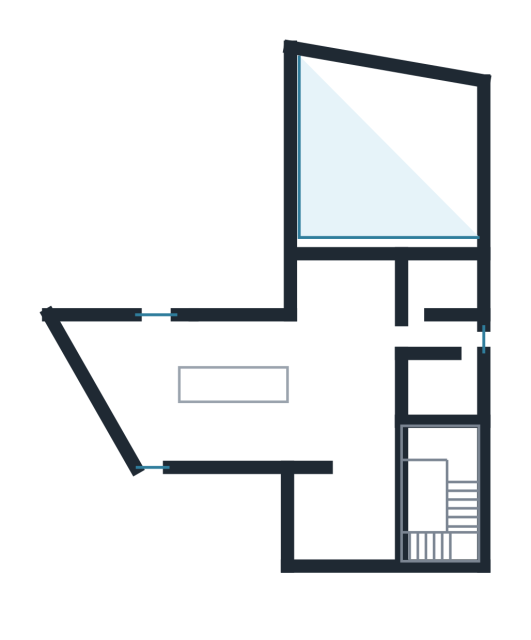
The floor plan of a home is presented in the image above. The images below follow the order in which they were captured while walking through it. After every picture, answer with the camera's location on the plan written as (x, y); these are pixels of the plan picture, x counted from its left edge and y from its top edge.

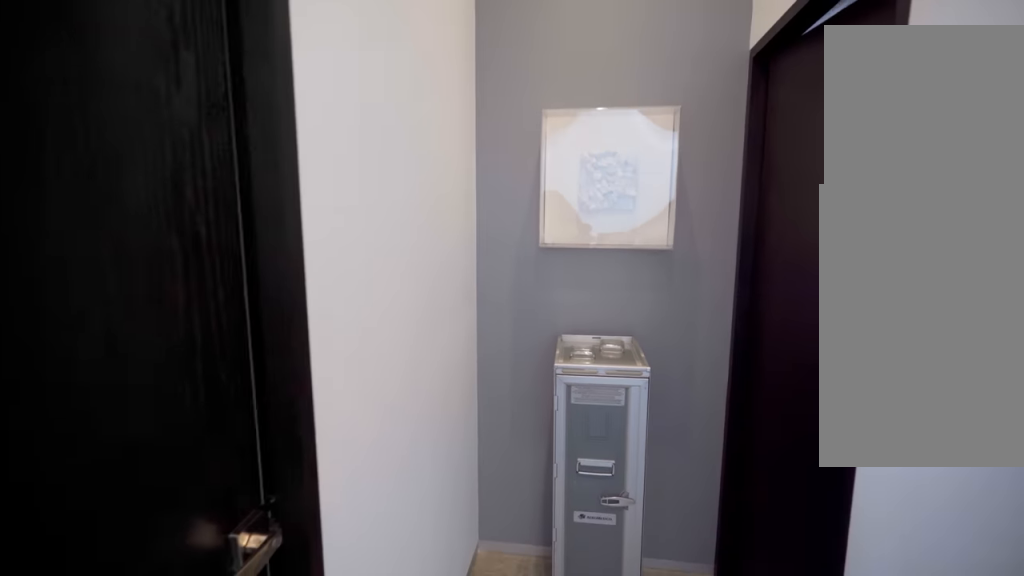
(464, 346)
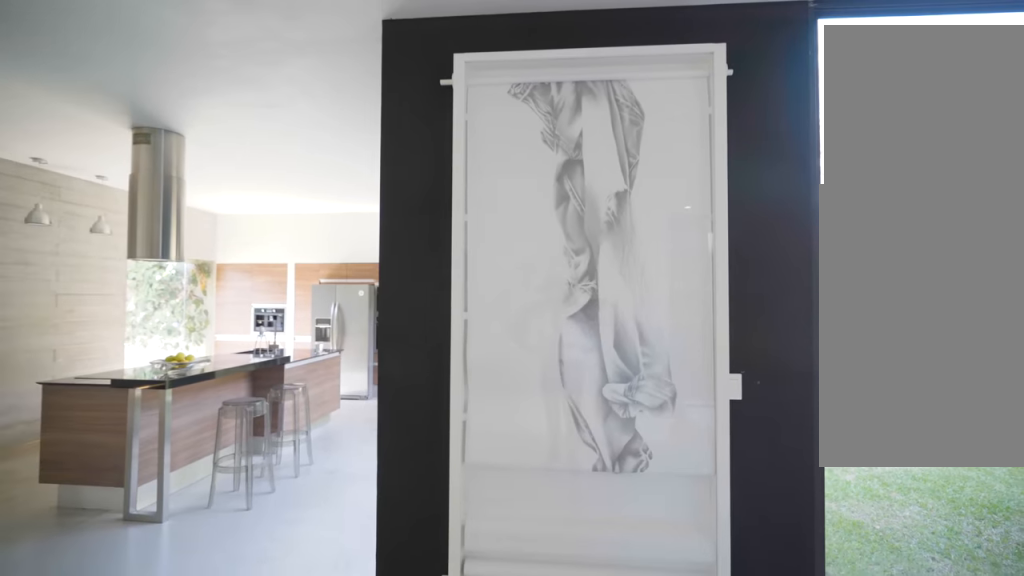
(336, 298)
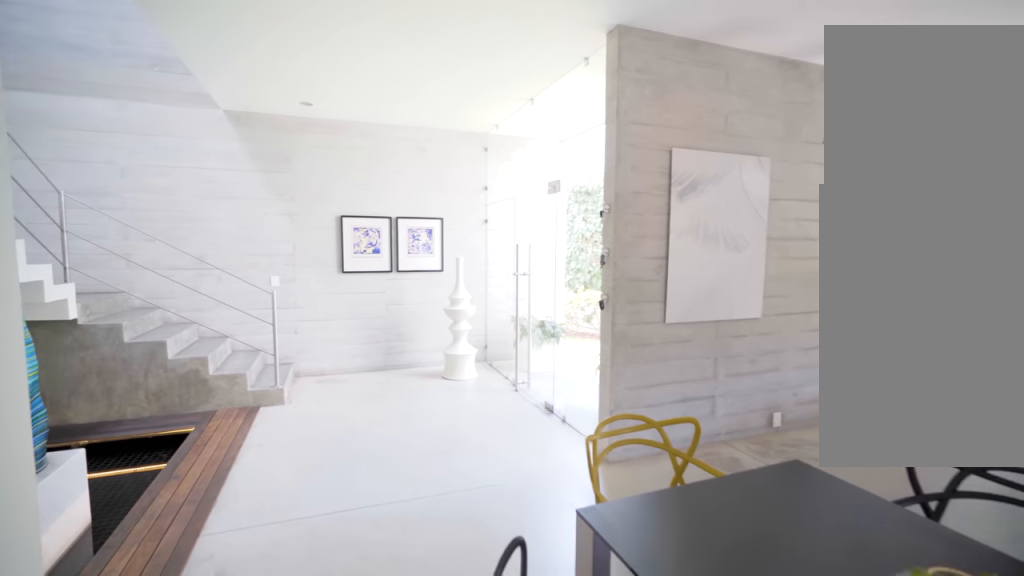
(366, 343)
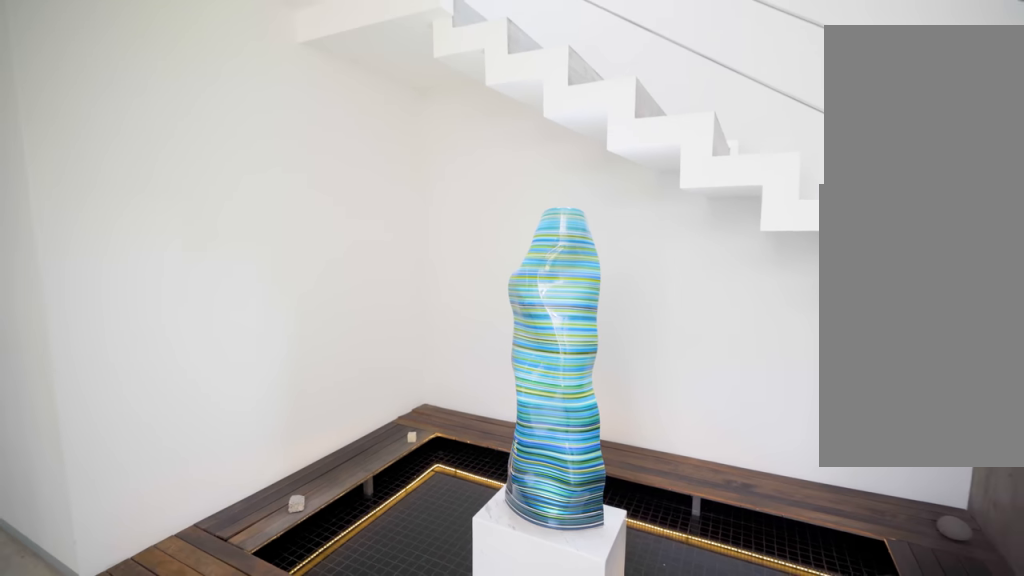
(375, 484)
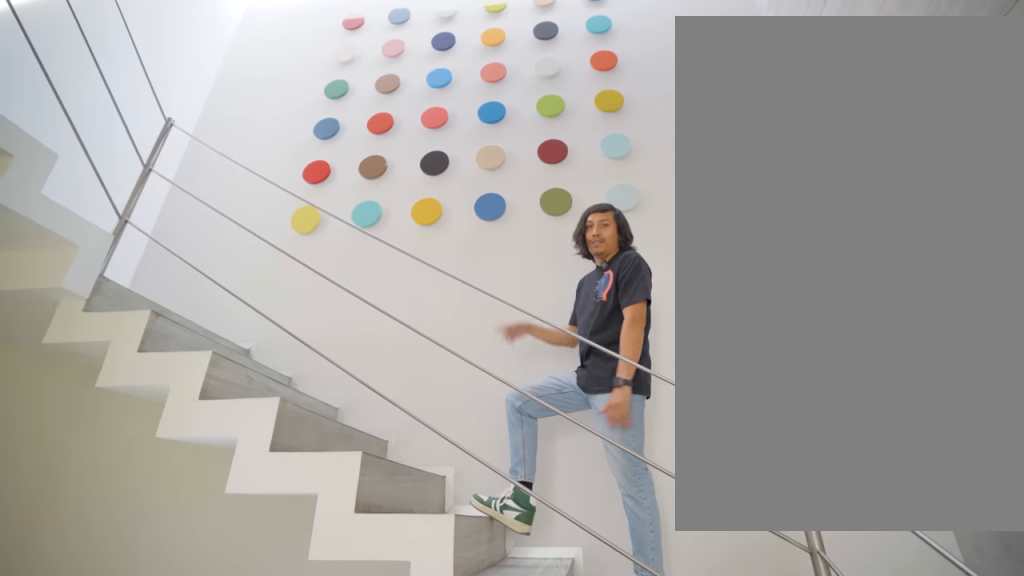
(375, 493)
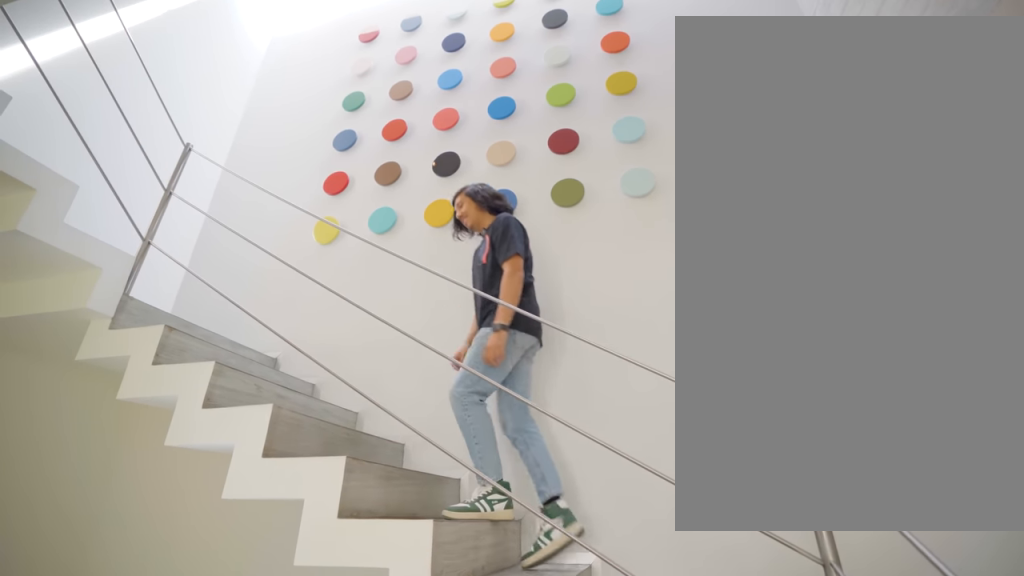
(375, 494)
